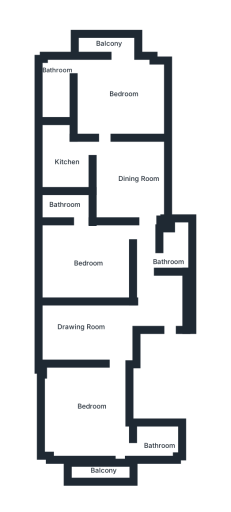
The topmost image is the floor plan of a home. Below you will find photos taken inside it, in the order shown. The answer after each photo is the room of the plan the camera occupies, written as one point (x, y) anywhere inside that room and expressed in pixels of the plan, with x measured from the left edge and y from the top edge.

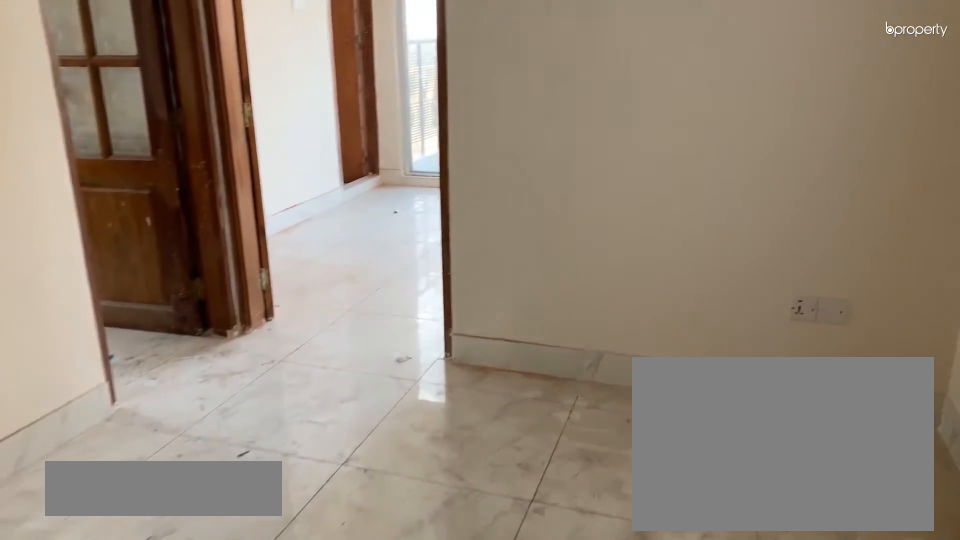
(134, 181)
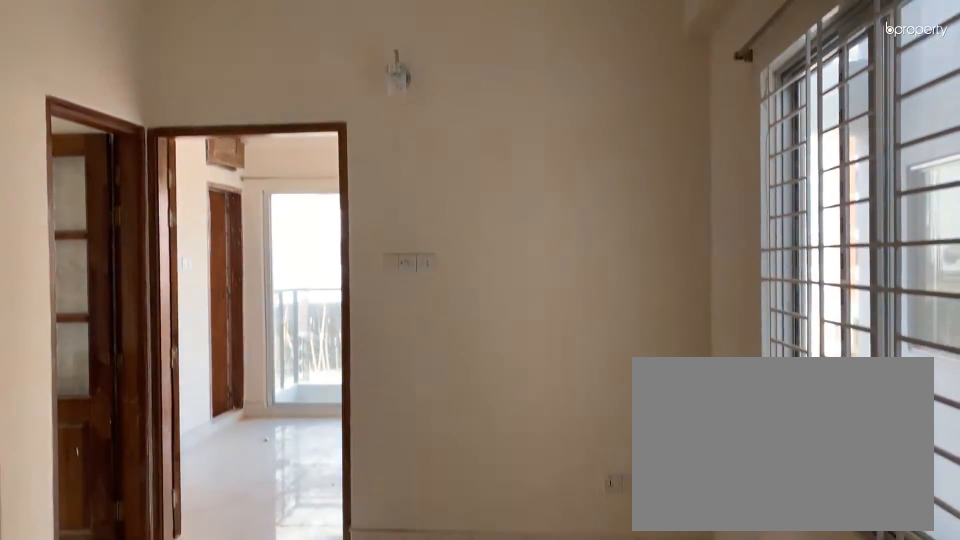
(134, 181)
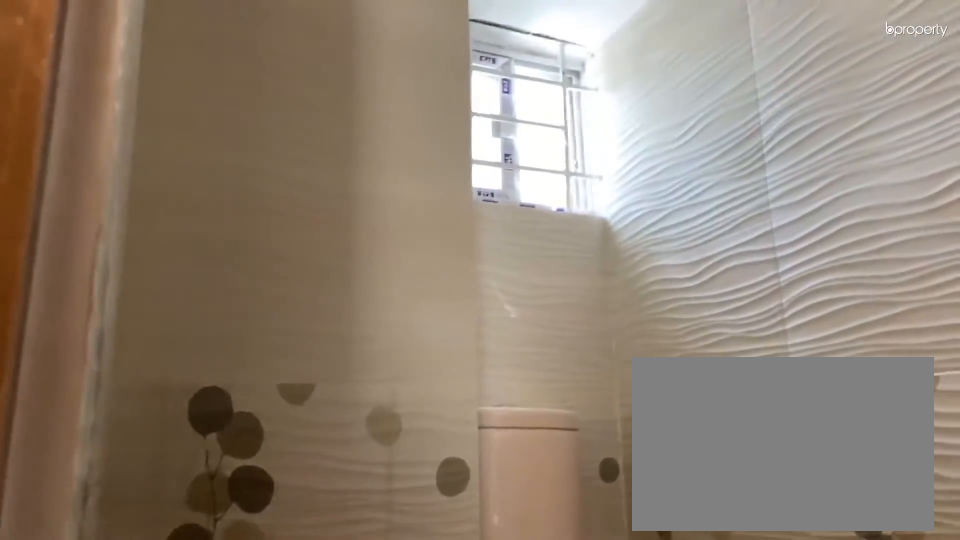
(178, 245)
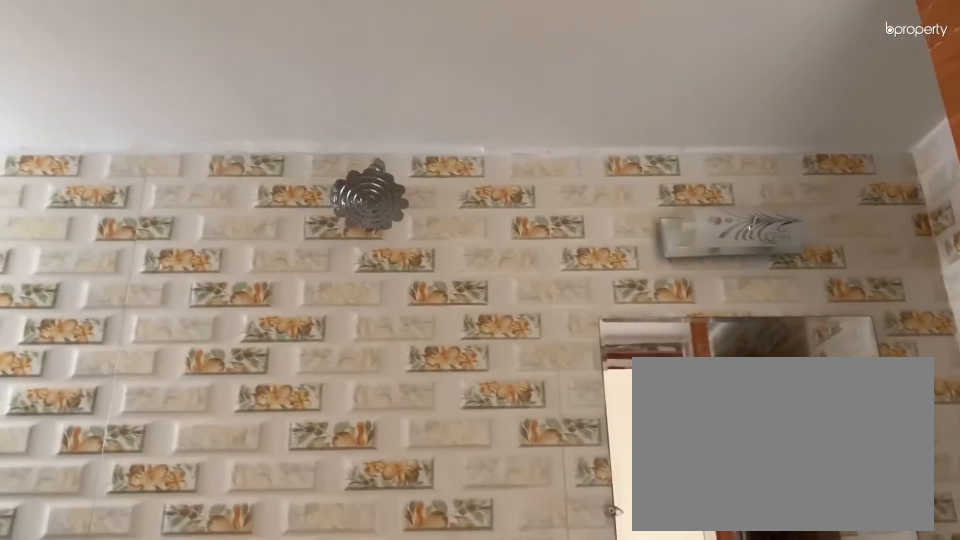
(71, 203)
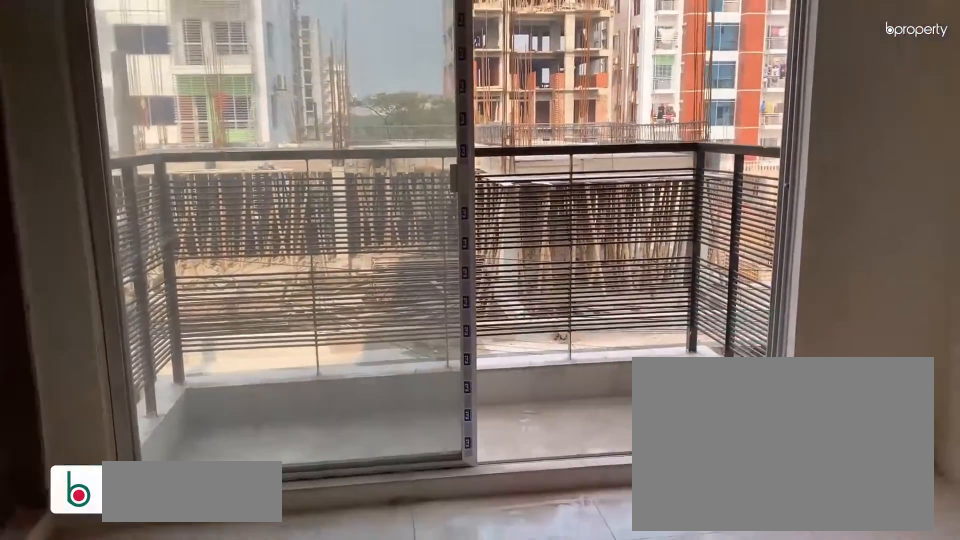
(107, 84)
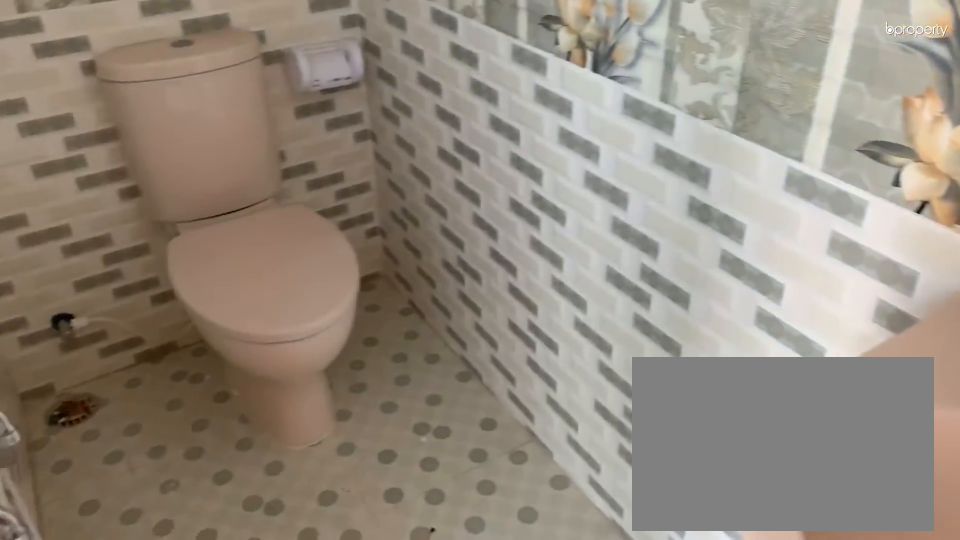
(53, 92)
